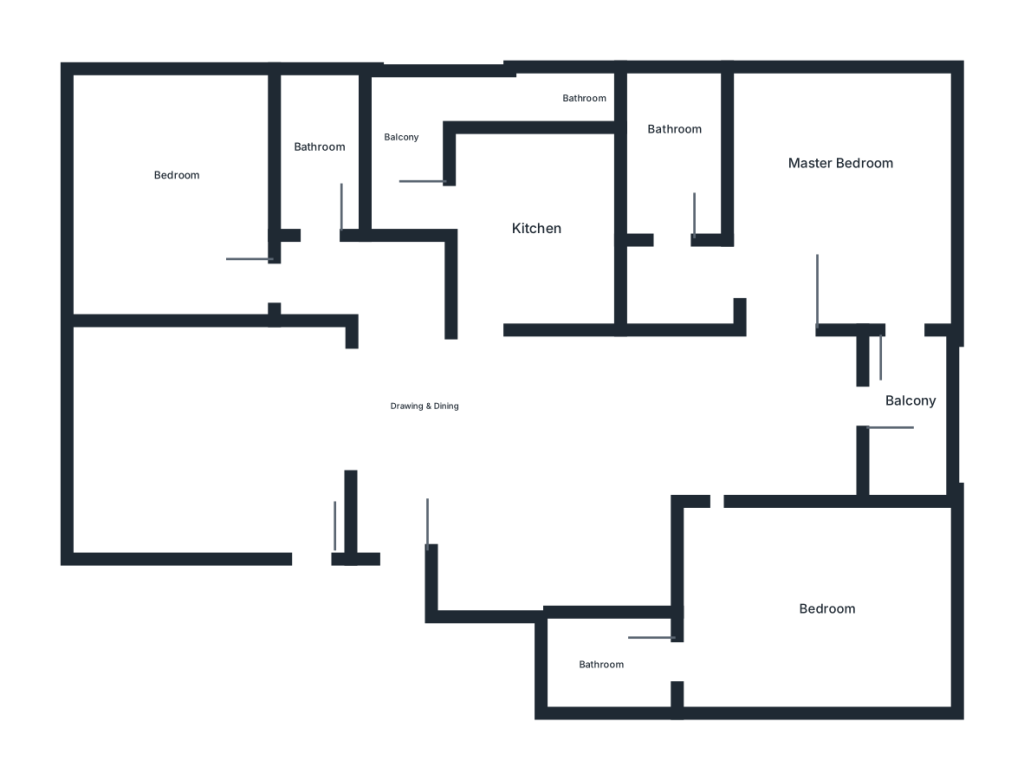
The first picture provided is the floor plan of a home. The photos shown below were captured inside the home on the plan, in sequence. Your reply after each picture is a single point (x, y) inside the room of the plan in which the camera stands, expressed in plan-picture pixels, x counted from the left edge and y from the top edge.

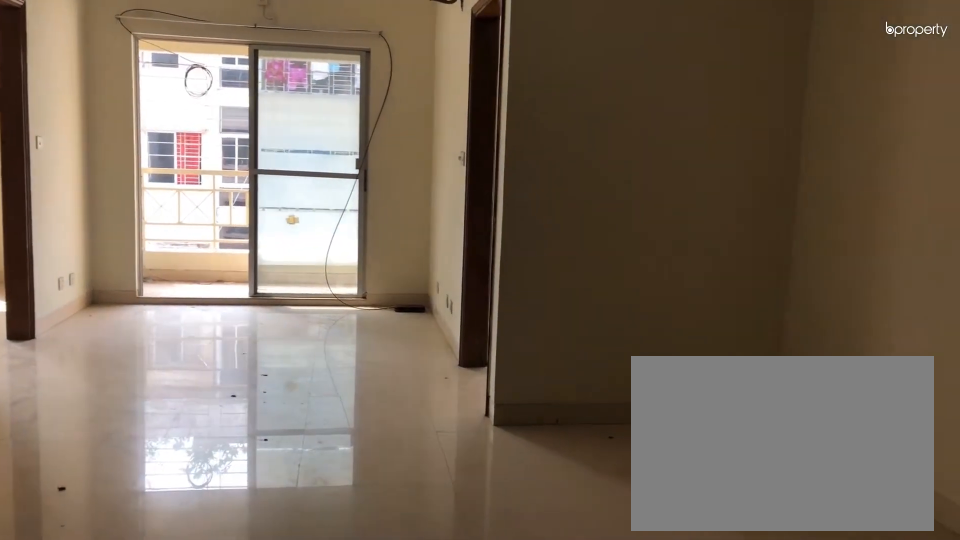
(500, 463)
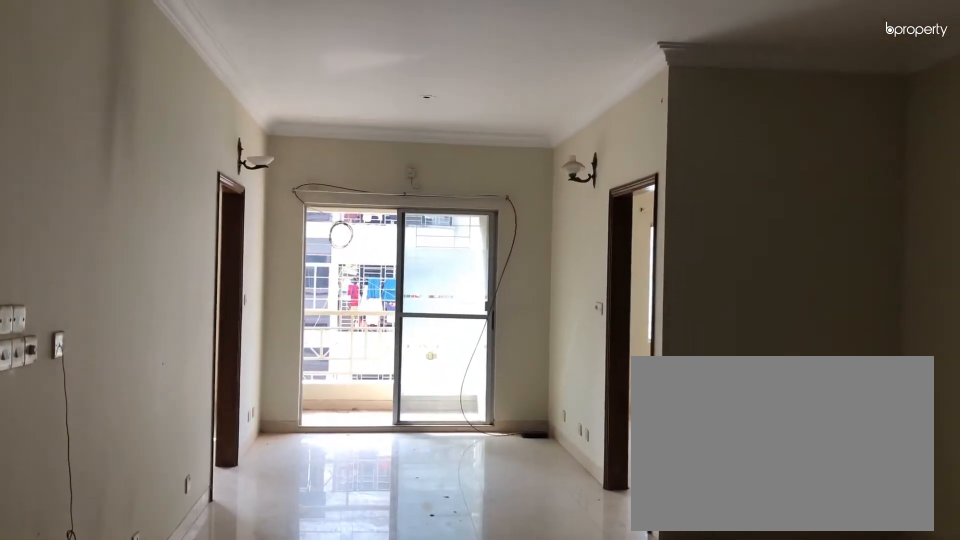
(501, 463)
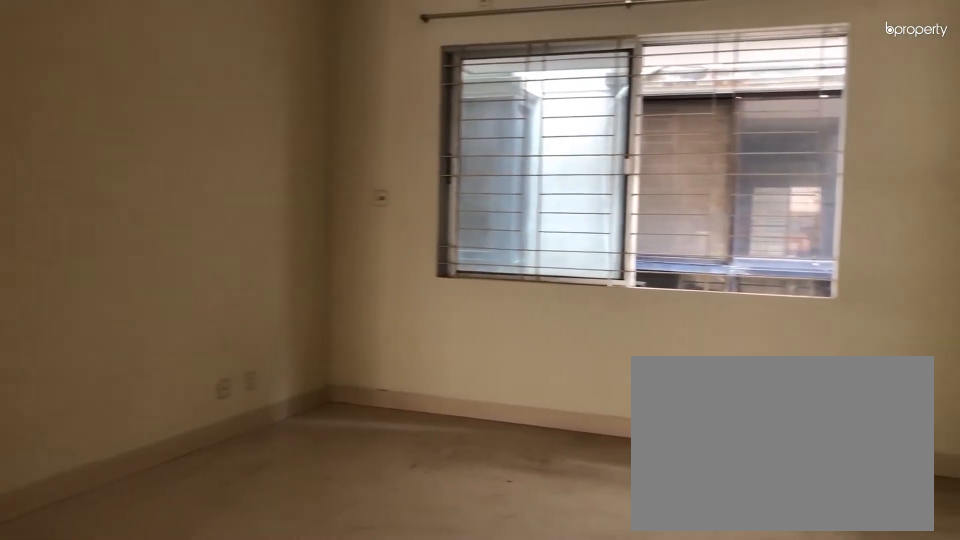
(193, 428)
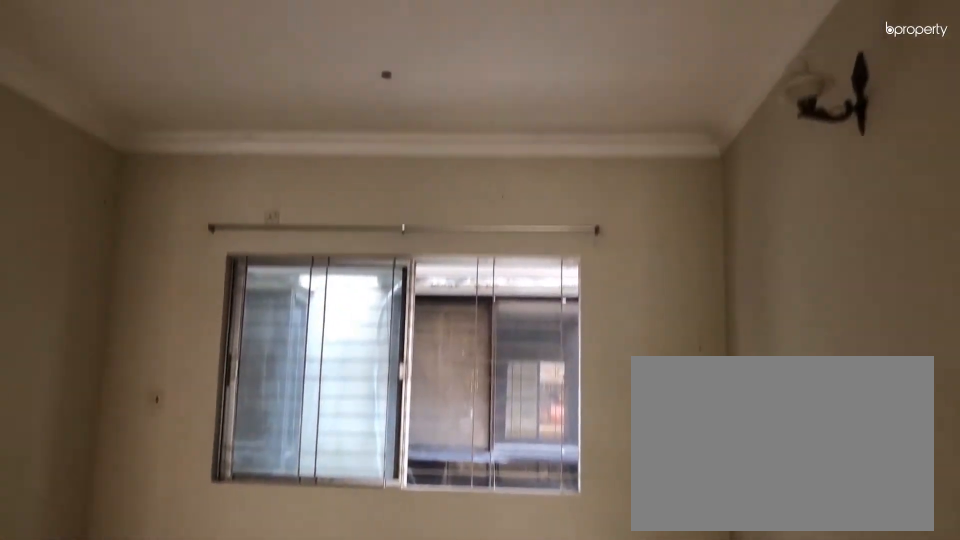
(189, 426)
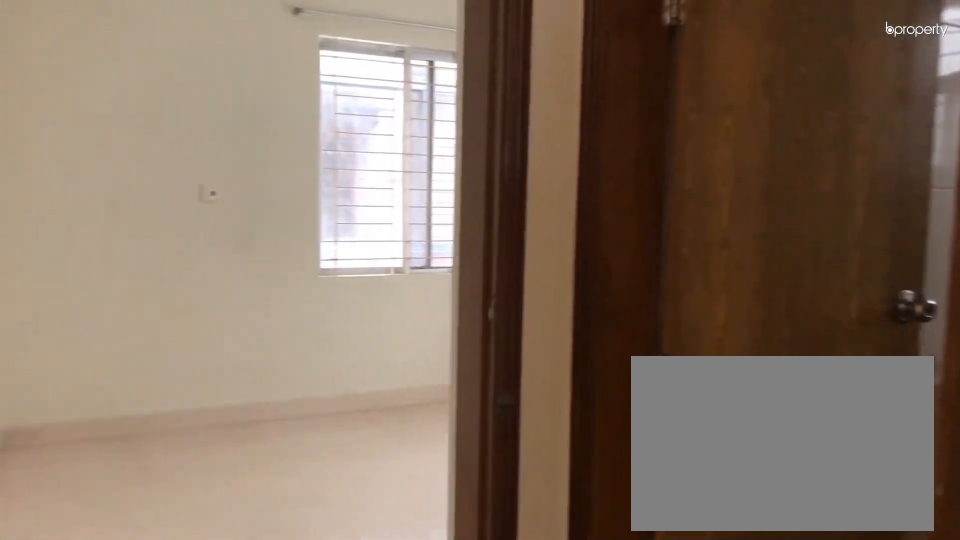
(292, 279)
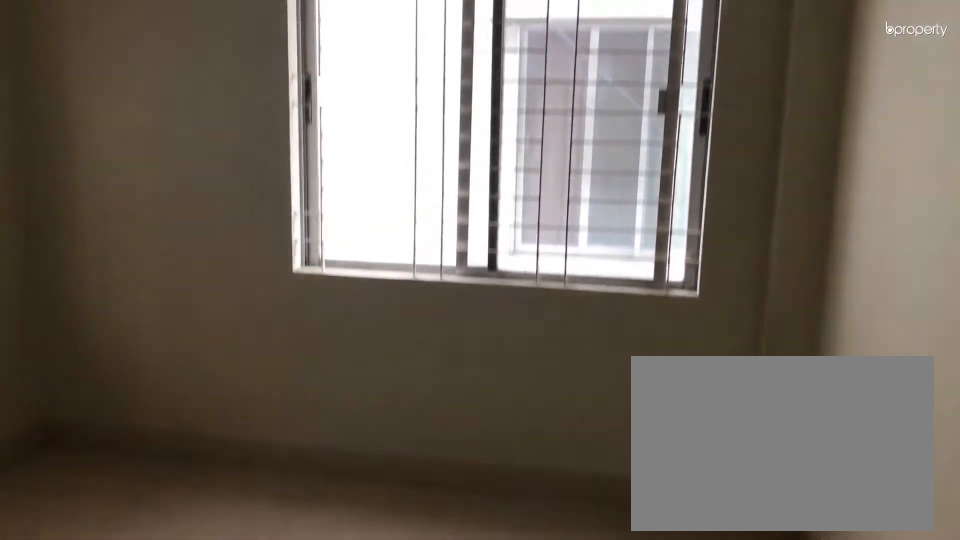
(189, 187)
